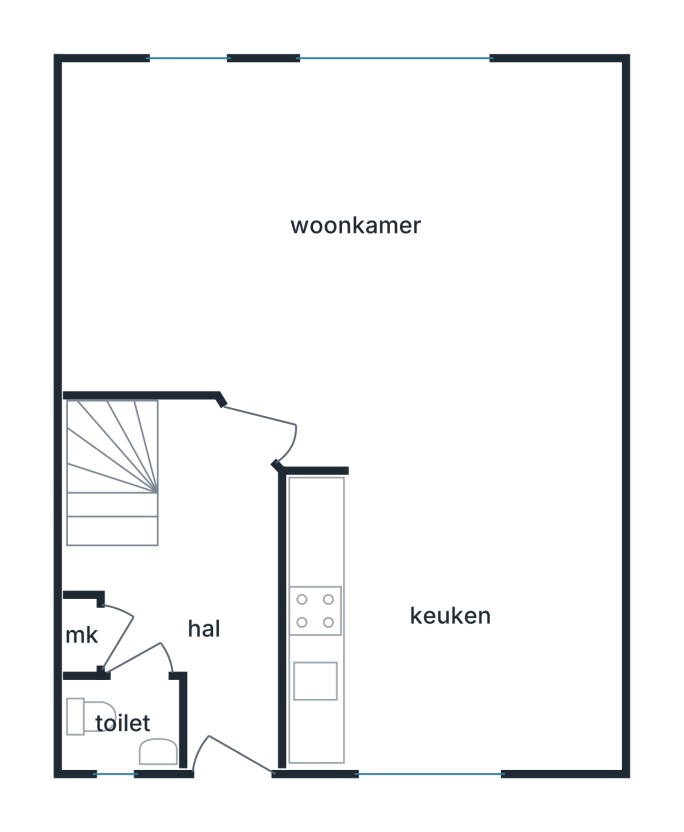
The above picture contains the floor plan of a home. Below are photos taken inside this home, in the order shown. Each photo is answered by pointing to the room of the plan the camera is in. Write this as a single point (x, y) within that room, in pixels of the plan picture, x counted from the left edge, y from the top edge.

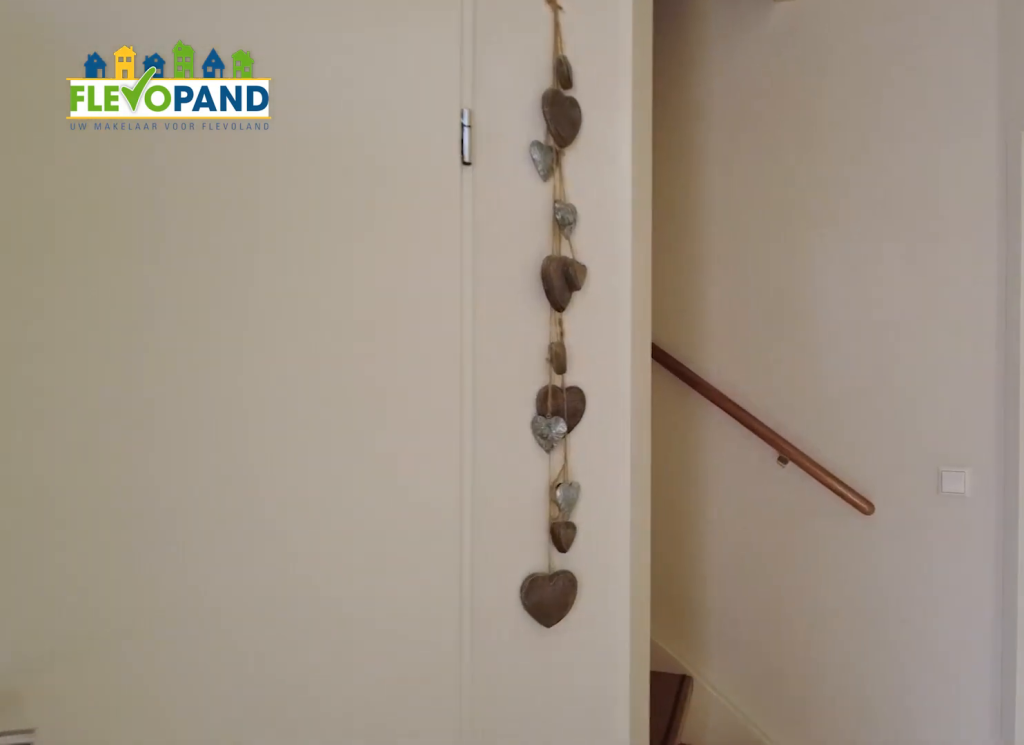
(202, 588)
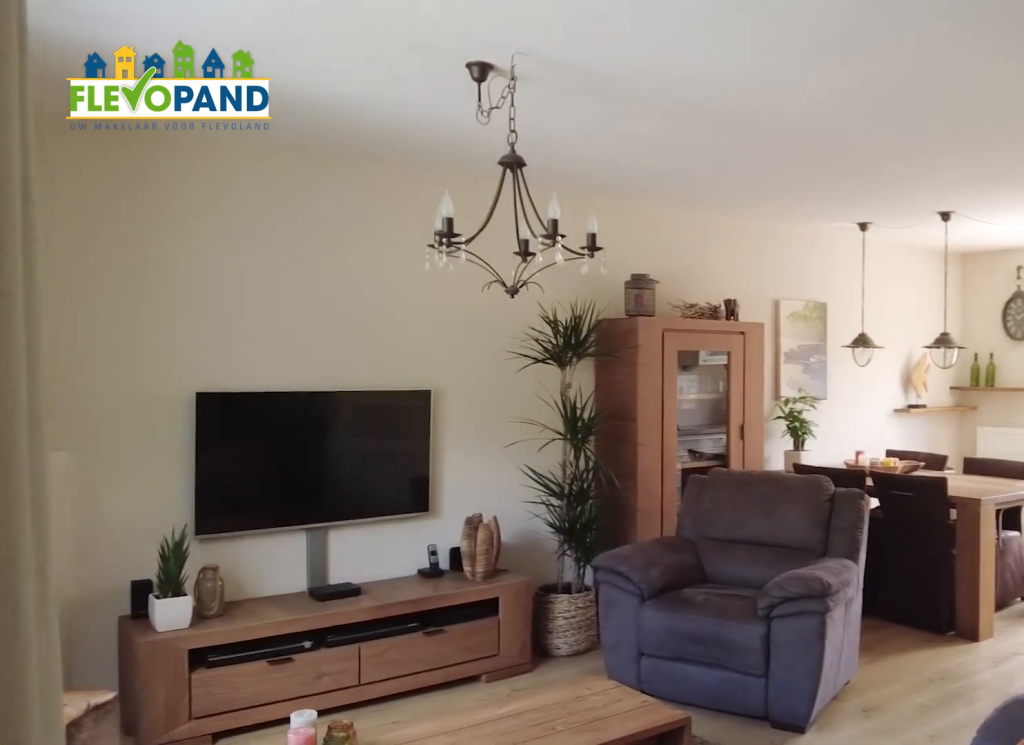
(227, 154)
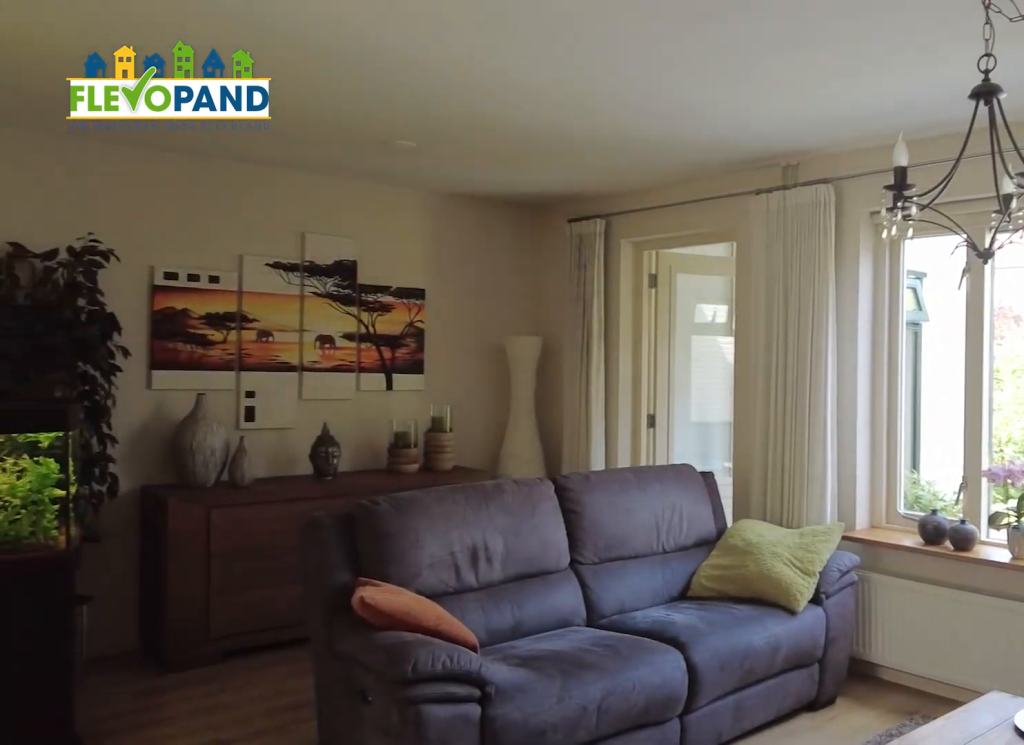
(227, 154)
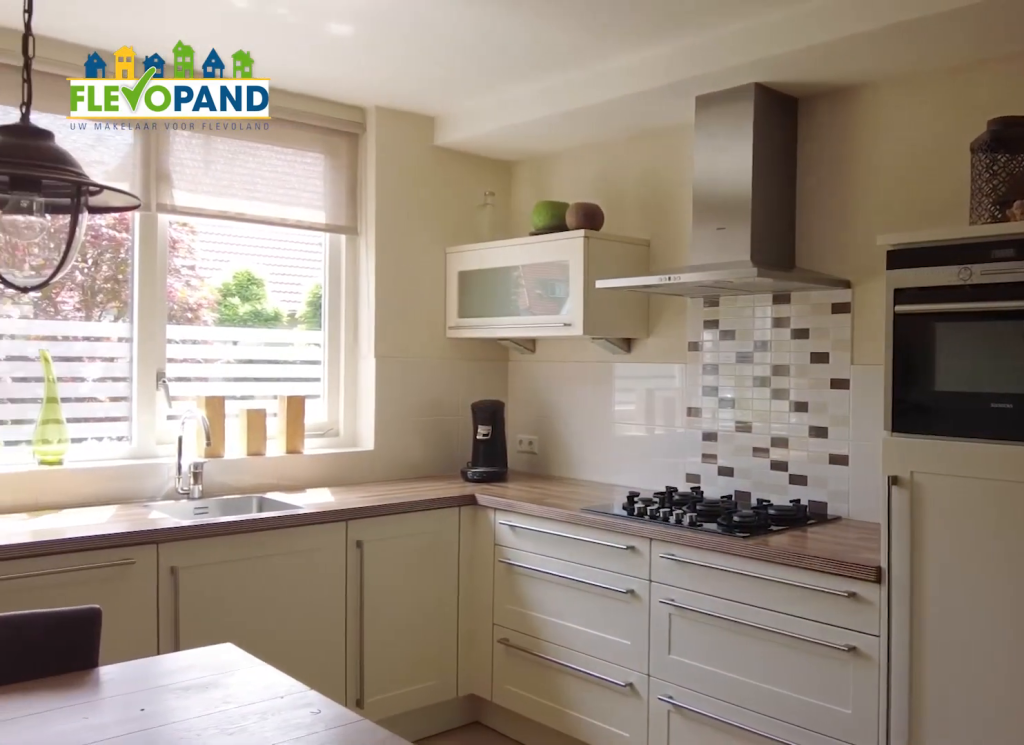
(451, 620)
